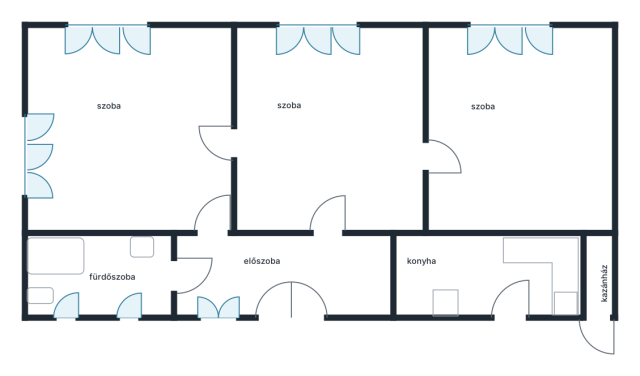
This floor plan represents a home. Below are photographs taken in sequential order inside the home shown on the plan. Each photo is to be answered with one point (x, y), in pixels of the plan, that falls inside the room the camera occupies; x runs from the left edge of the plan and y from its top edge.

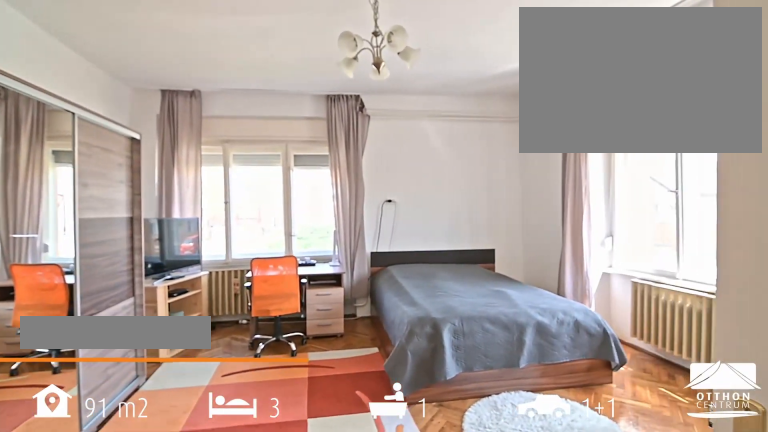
(130, 135)
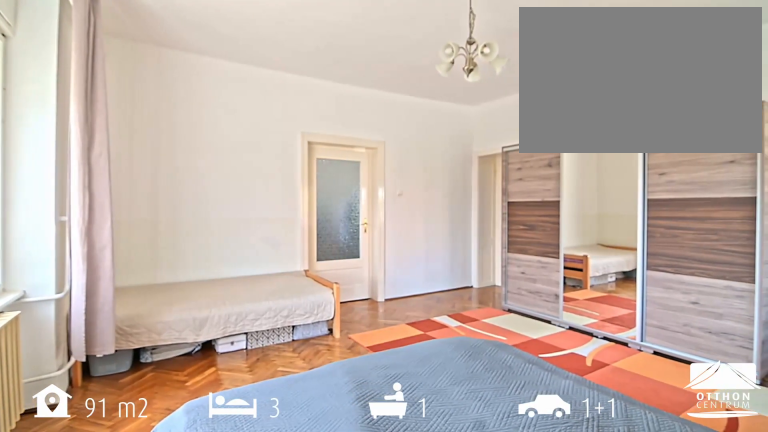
(130, 135)
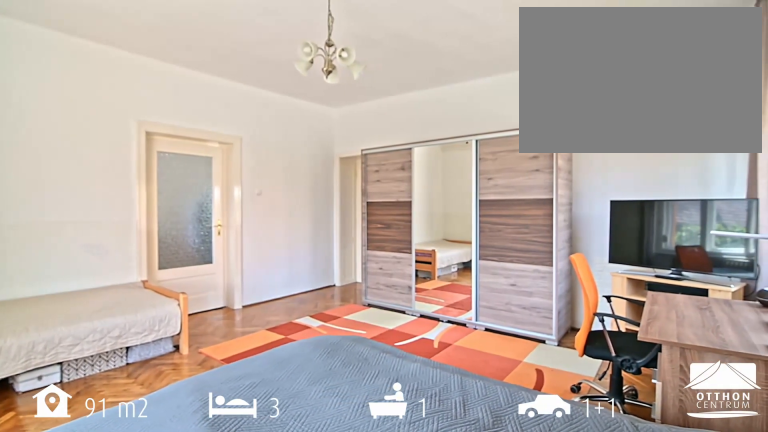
(130, 134)
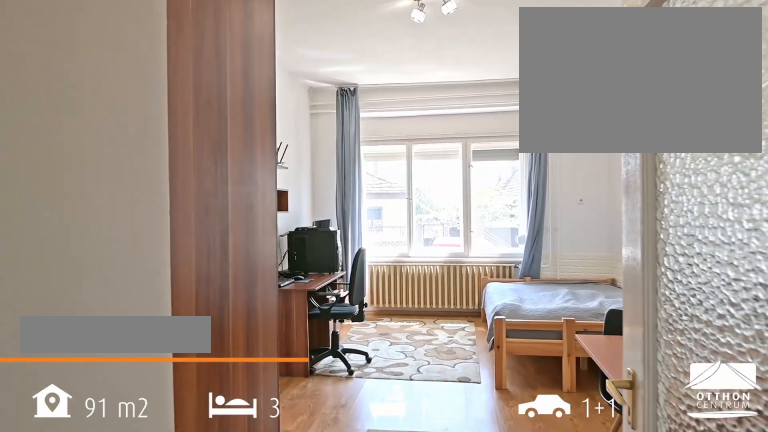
(324, 138)
